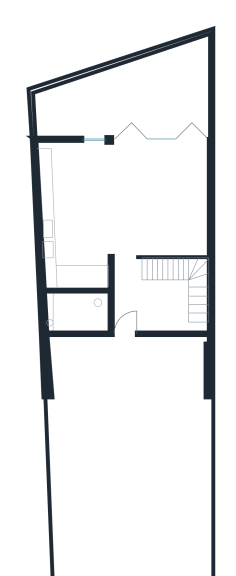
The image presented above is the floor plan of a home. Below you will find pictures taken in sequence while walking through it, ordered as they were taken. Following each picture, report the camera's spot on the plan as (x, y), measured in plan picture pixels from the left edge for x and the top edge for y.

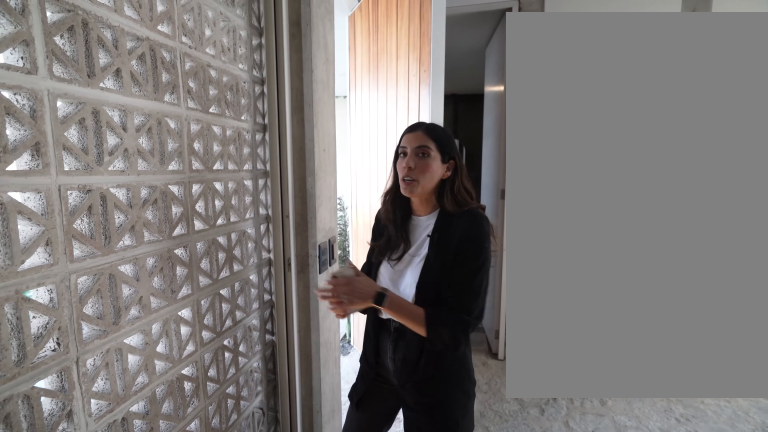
(168, 324)
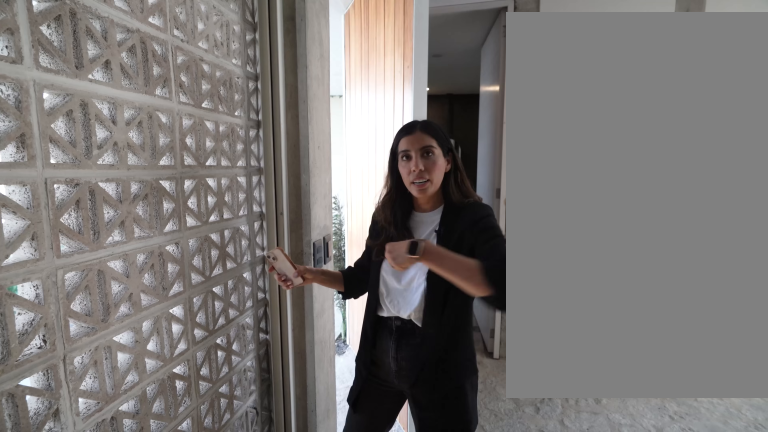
(168, 324)
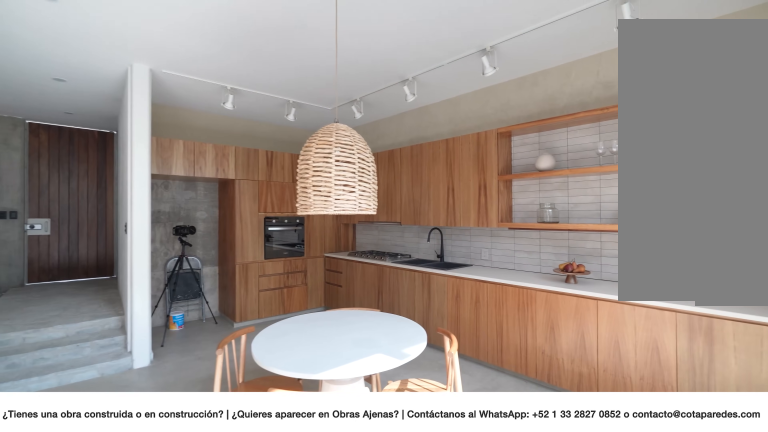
(116, 167)
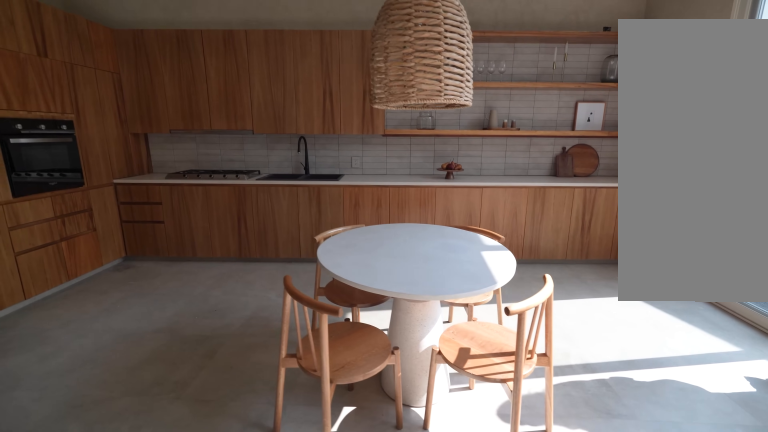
(117, 157)
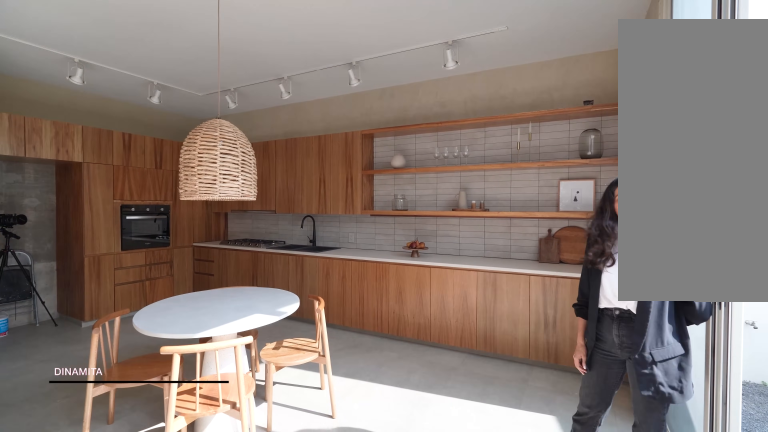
(132, 179)
